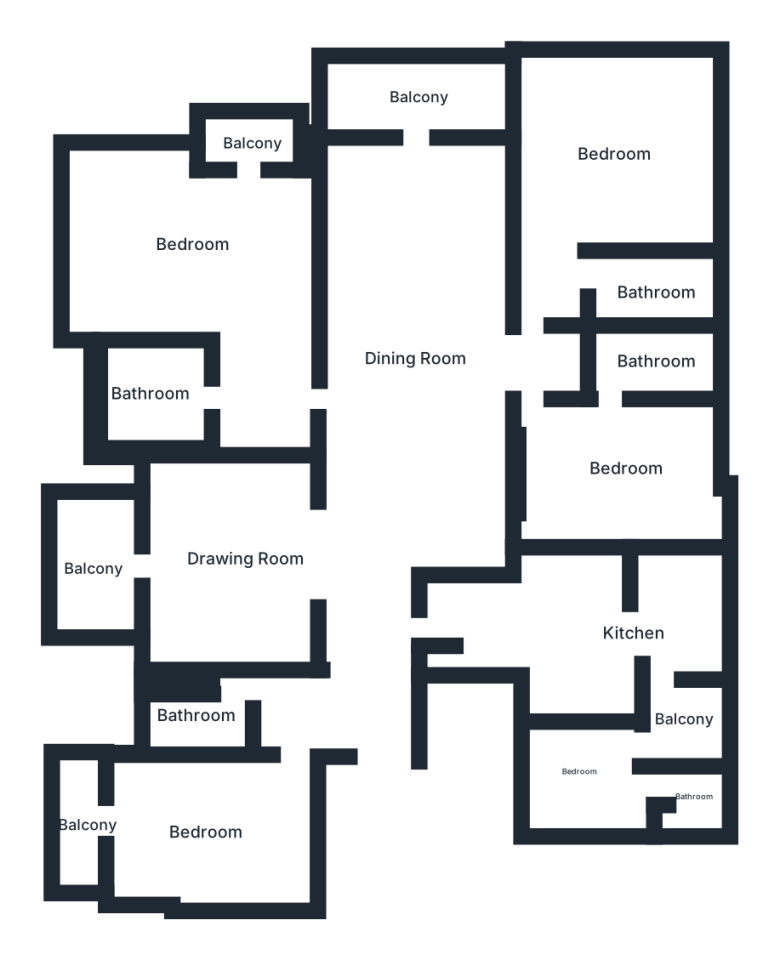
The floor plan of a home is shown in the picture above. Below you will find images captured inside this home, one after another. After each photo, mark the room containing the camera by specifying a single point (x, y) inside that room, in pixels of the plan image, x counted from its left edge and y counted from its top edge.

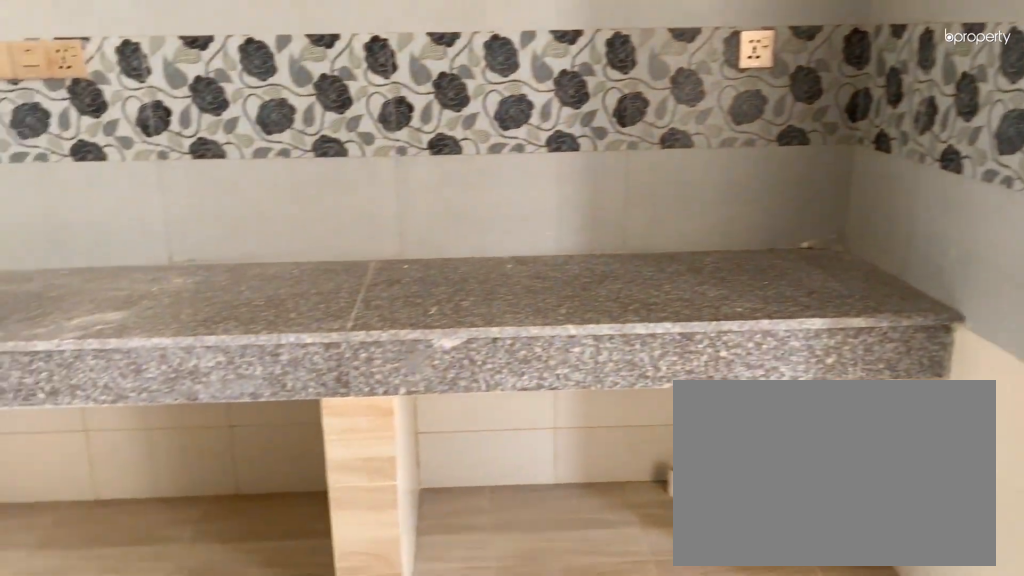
(633, 641)
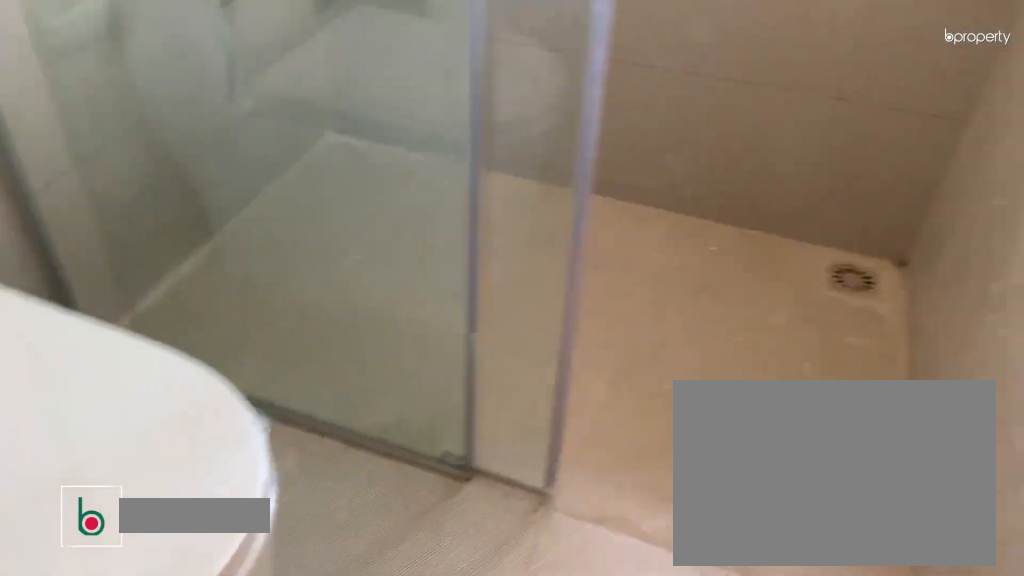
(652, 363)
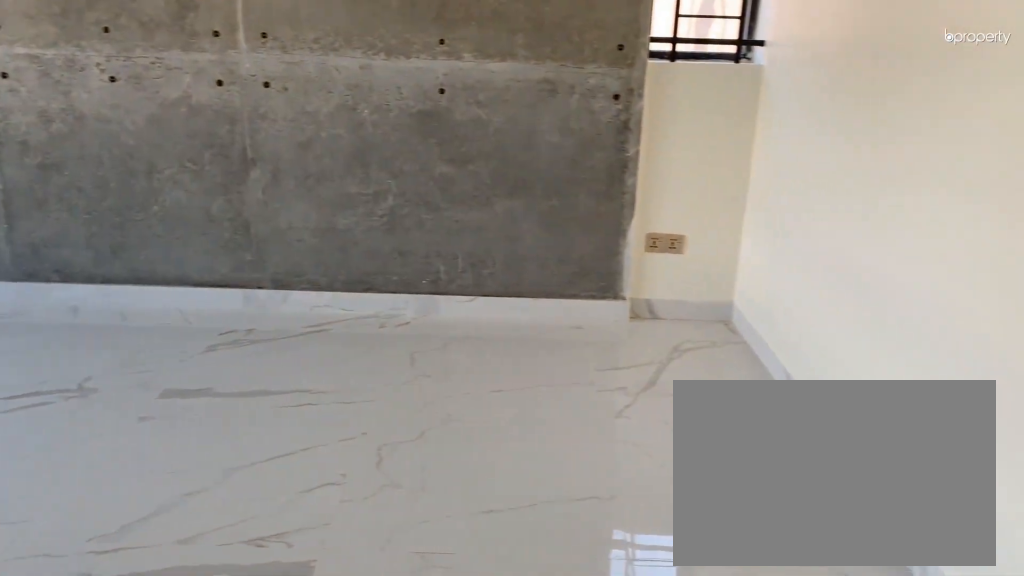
(614, 151)
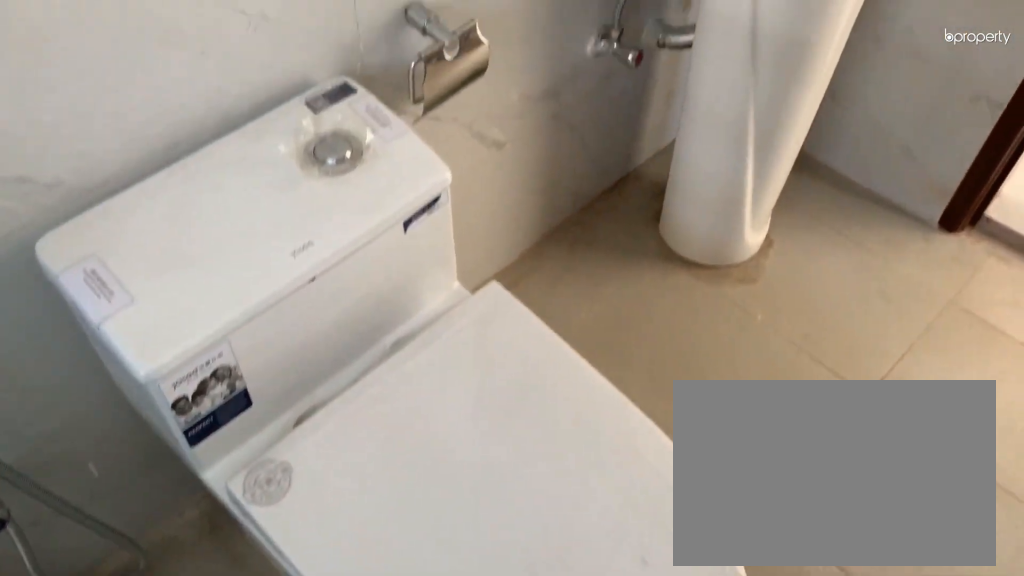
(653, 296)
